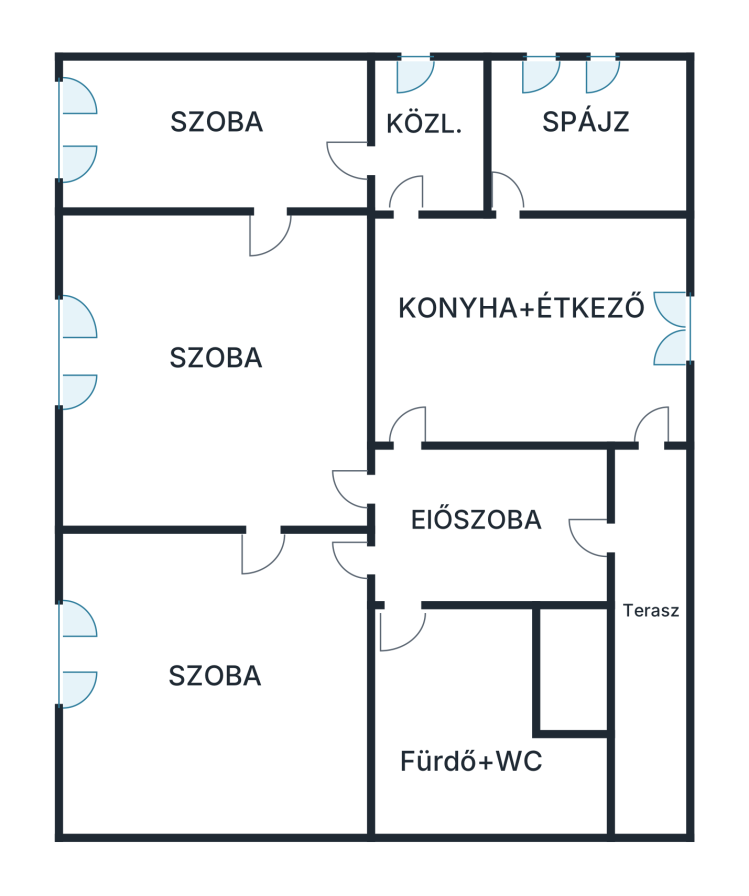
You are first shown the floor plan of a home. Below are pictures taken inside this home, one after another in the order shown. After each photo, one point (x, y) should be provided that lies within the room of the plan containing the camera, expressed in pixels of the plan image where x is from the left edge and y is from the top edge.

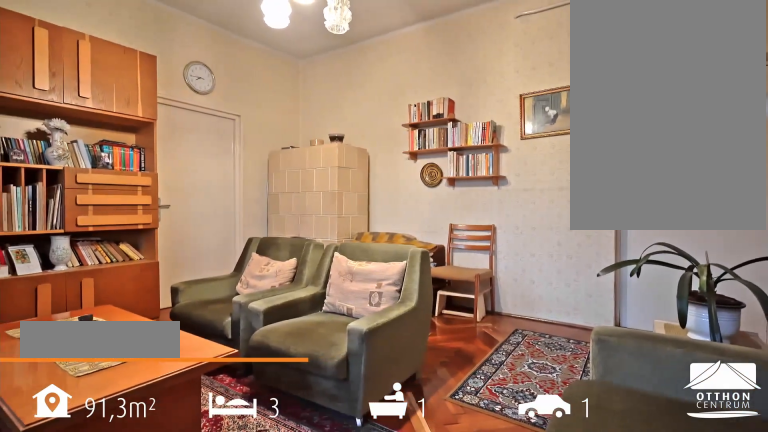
(222, 375)
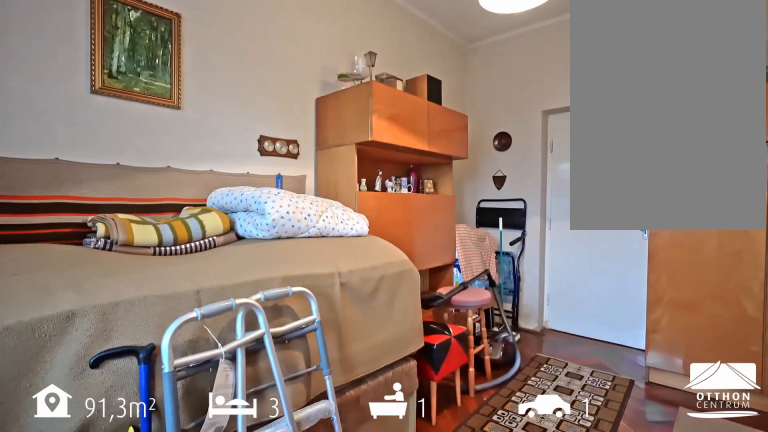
(216, 136)
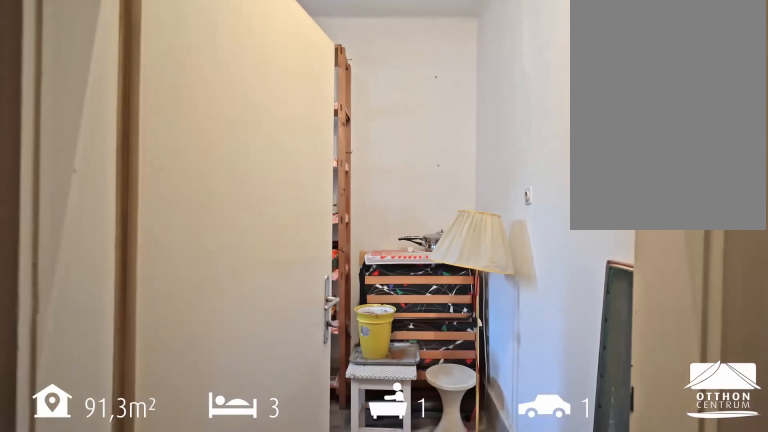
(582, 131)
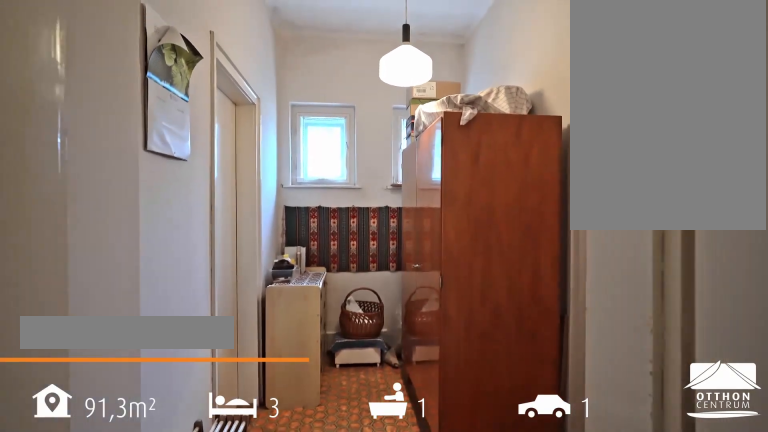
(434, 136)
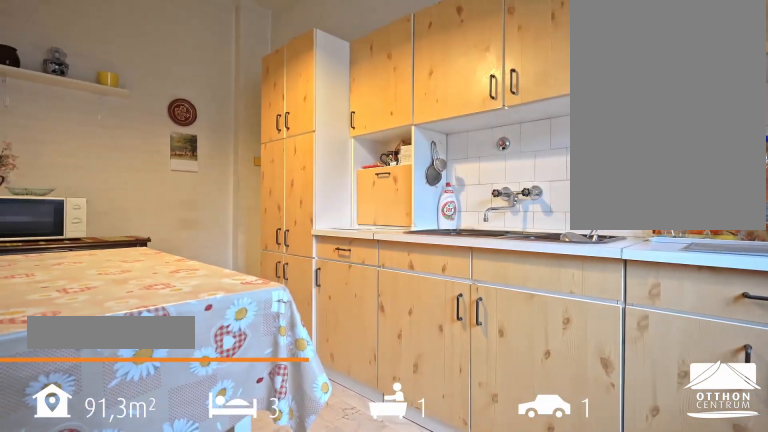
(534, 338)
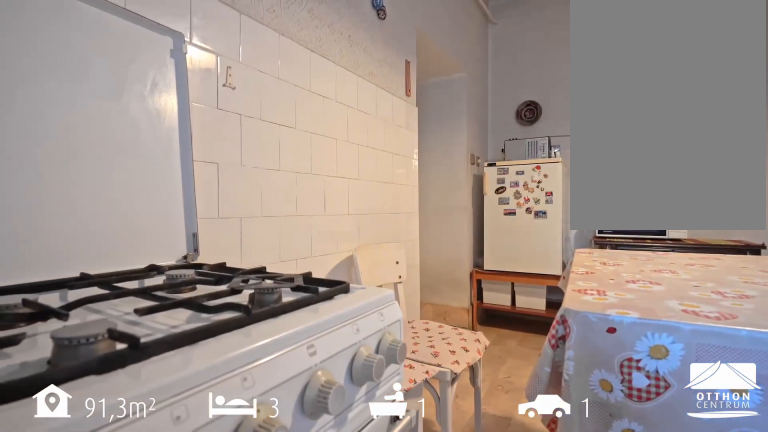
(534, 338)
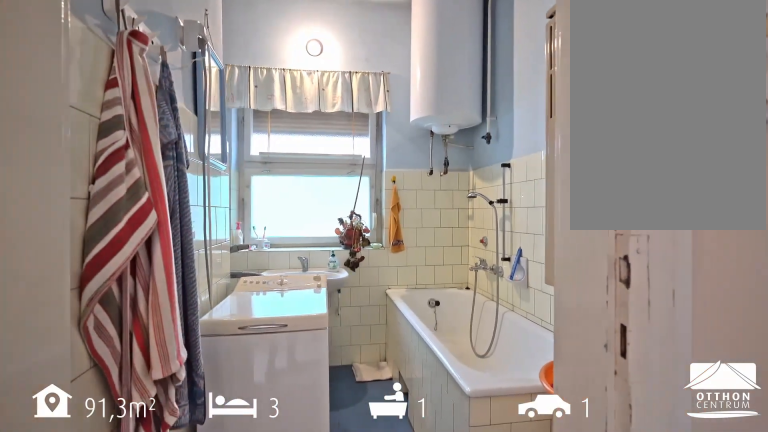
(456, 728)
